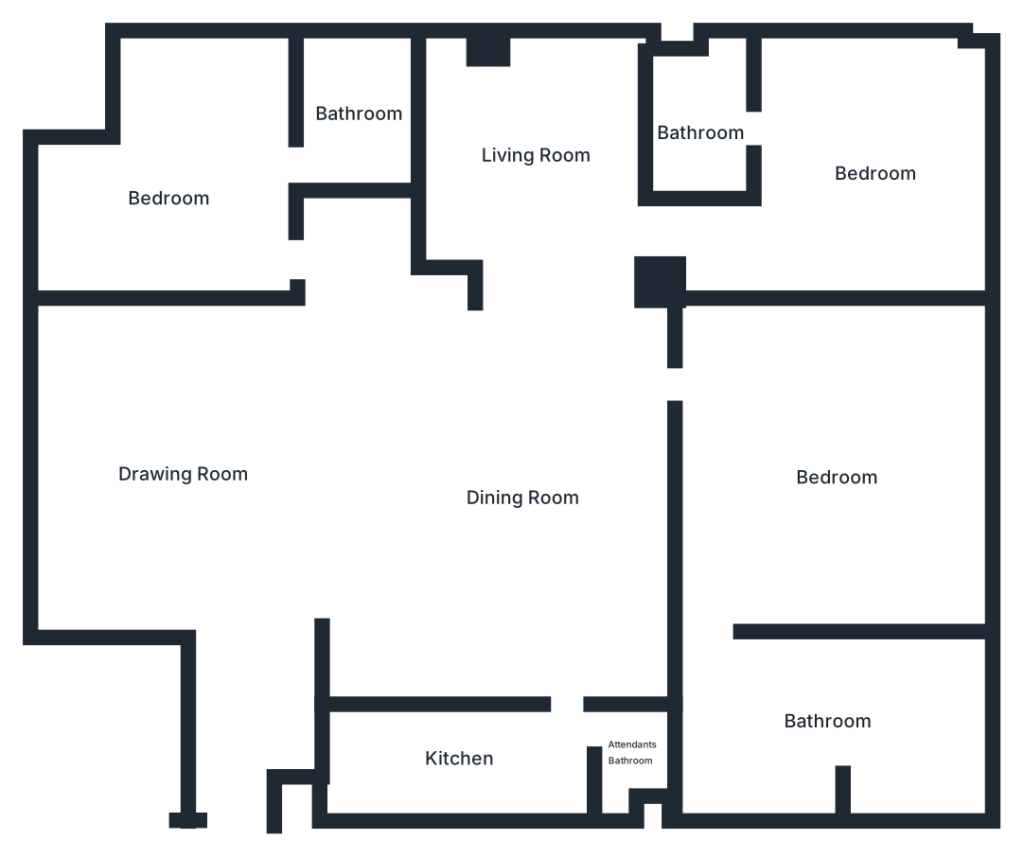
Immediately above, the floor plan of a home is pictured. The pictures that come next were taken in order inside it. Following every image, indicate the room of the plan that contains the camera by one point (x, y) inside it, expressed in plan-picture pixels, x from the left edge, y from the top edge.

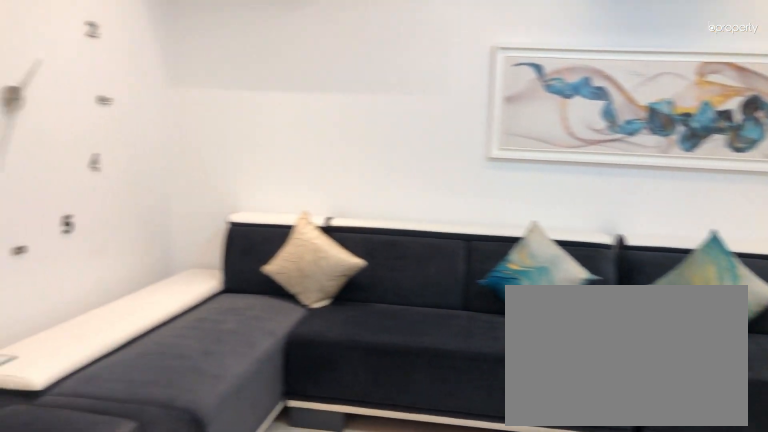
(181, 474)
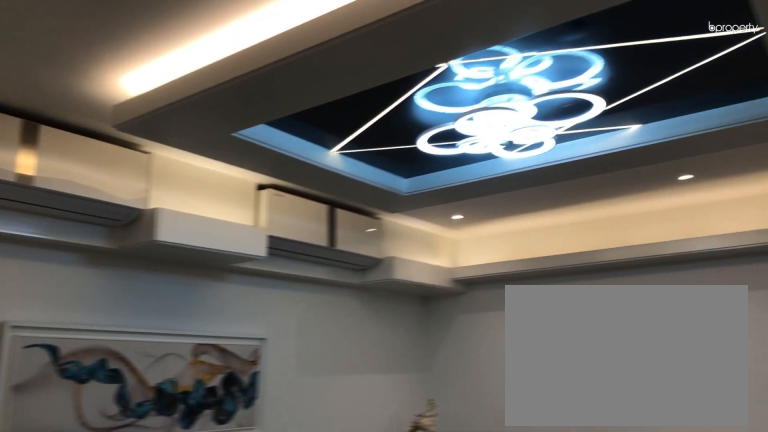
(181, 474)
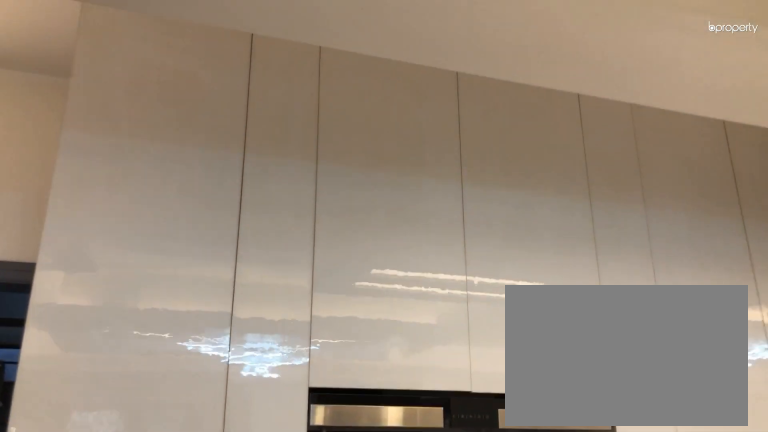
(523, 499)
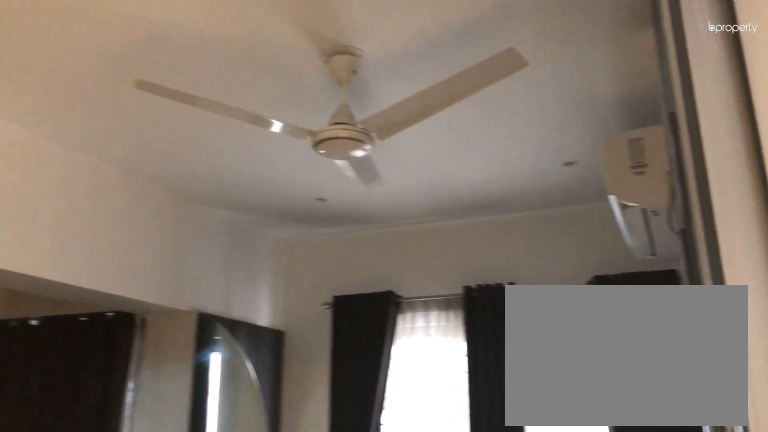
(175, 198)
